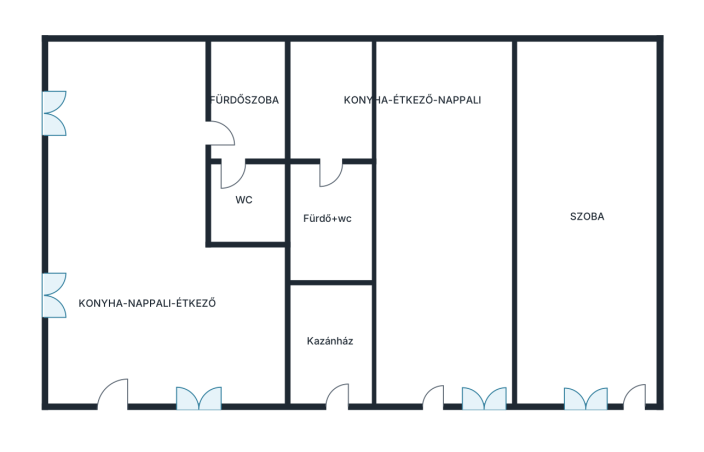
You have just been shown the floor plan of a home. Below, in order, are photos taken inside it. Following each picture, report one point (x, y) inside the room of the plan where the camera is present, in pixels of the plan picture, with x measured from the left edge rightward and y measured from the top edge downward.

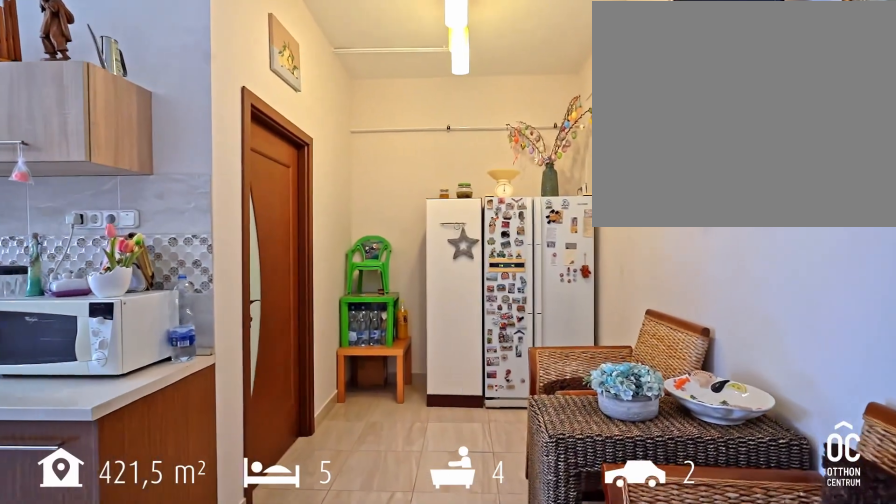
(329, 99)
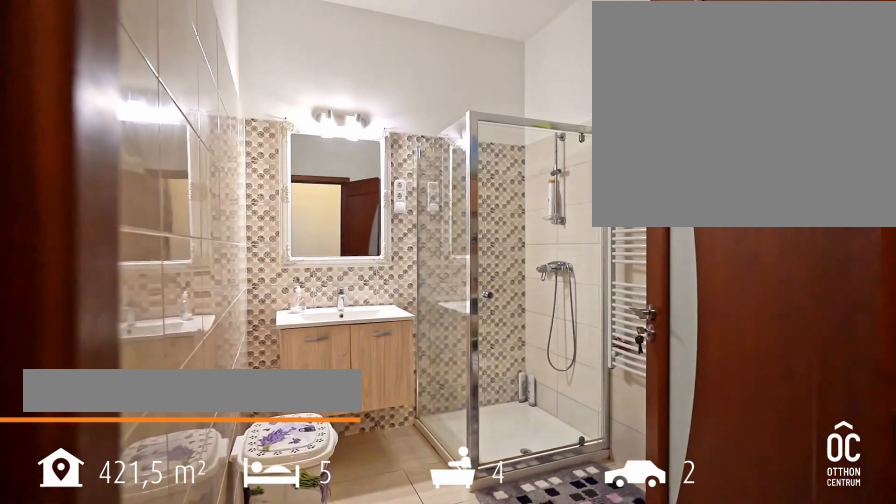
(327, 222)
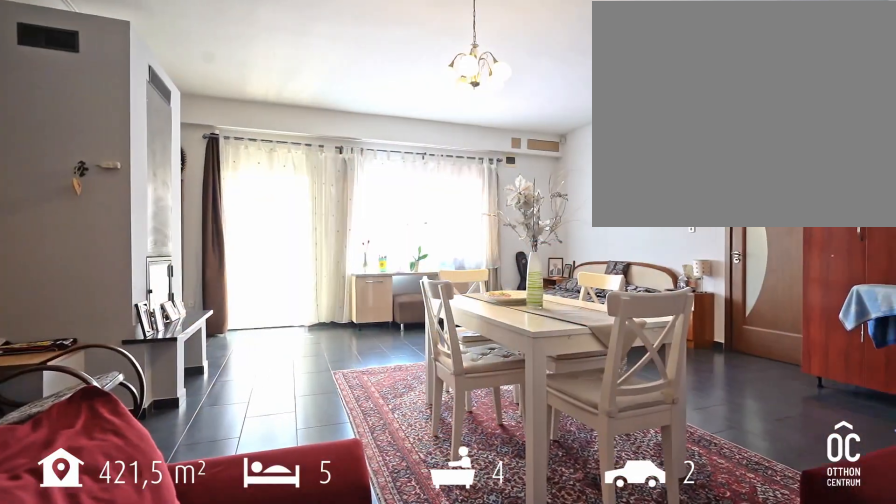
(583, 217)
